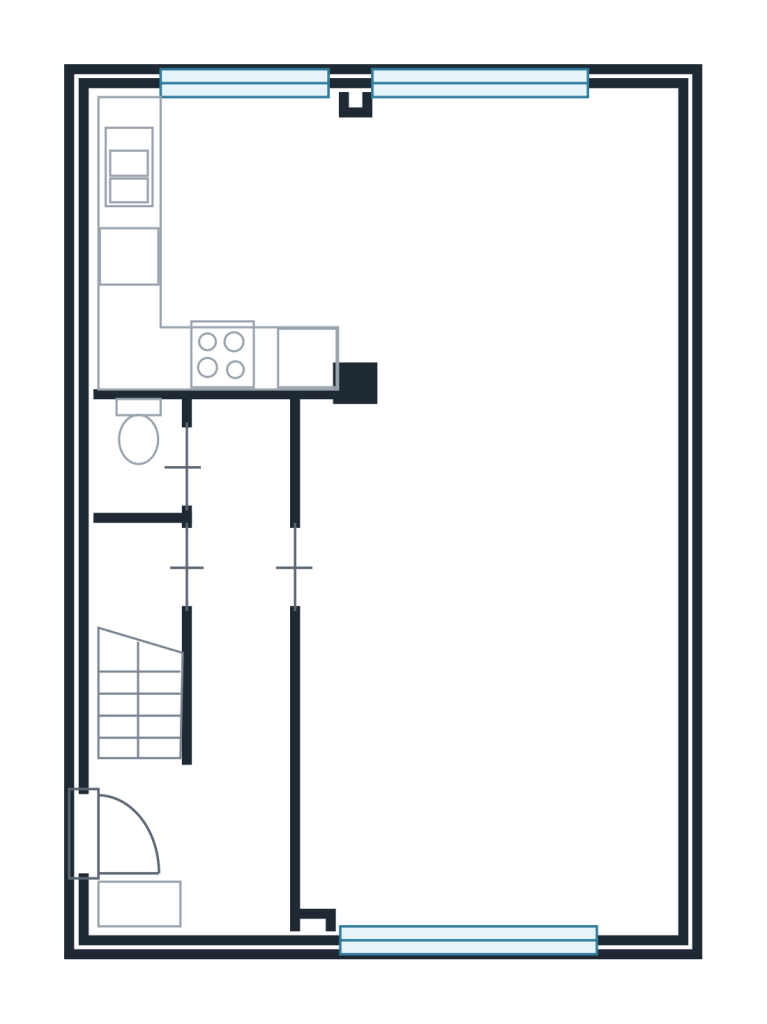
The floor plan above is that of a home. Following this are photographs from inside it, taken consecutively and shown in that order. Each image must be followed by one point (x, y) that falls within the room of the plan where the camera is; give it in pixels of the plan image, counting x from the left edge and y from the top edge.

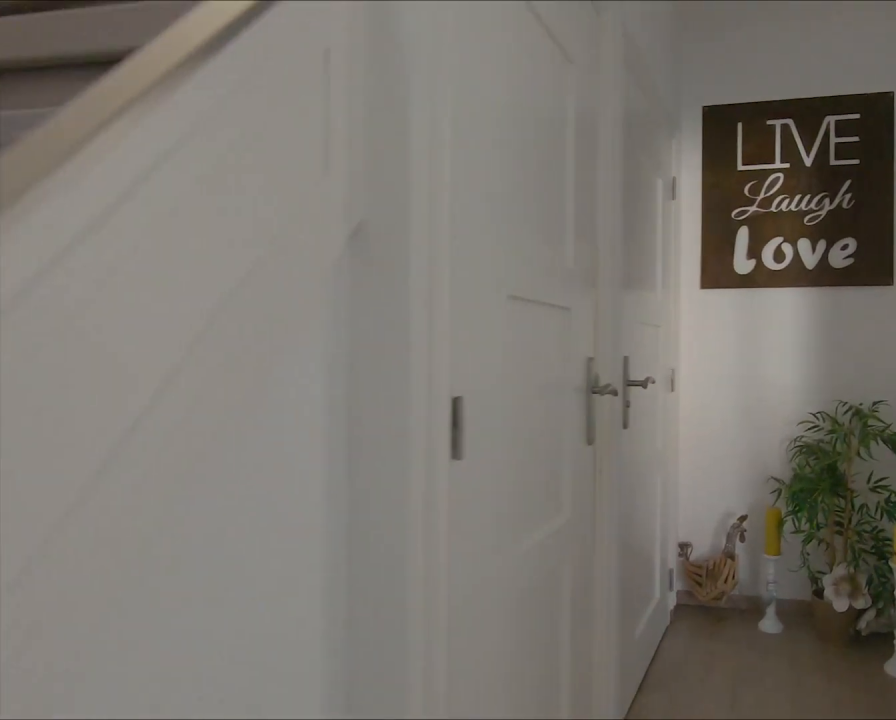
(222, 692)
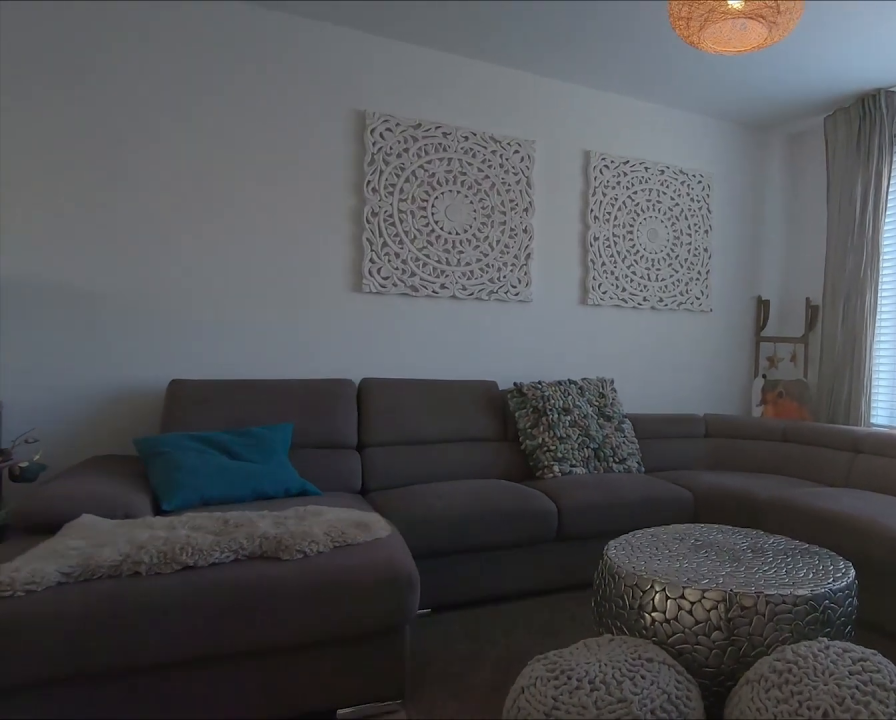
(497, 529)
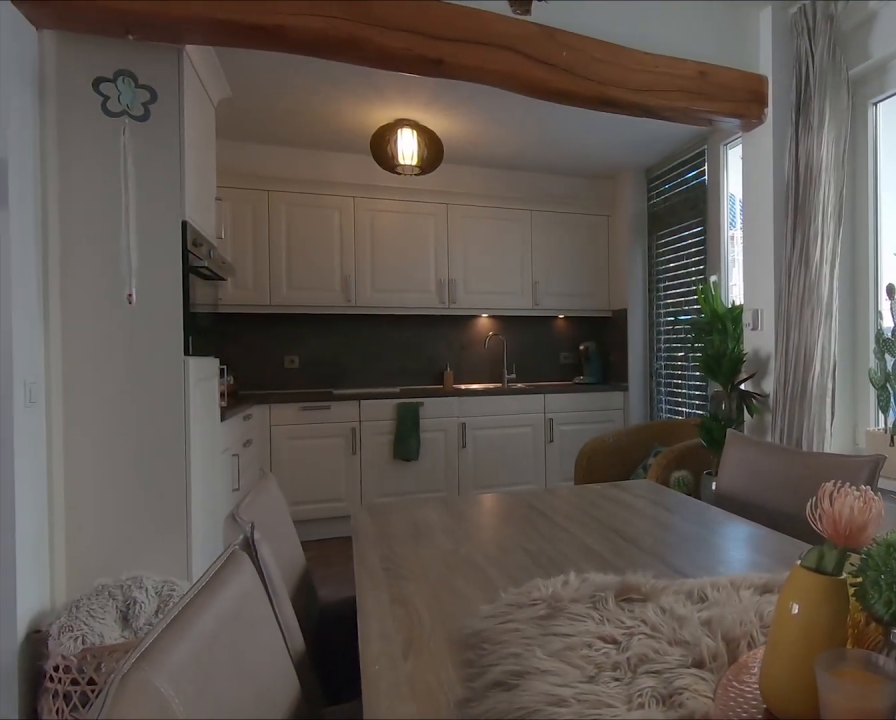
(497, 529)
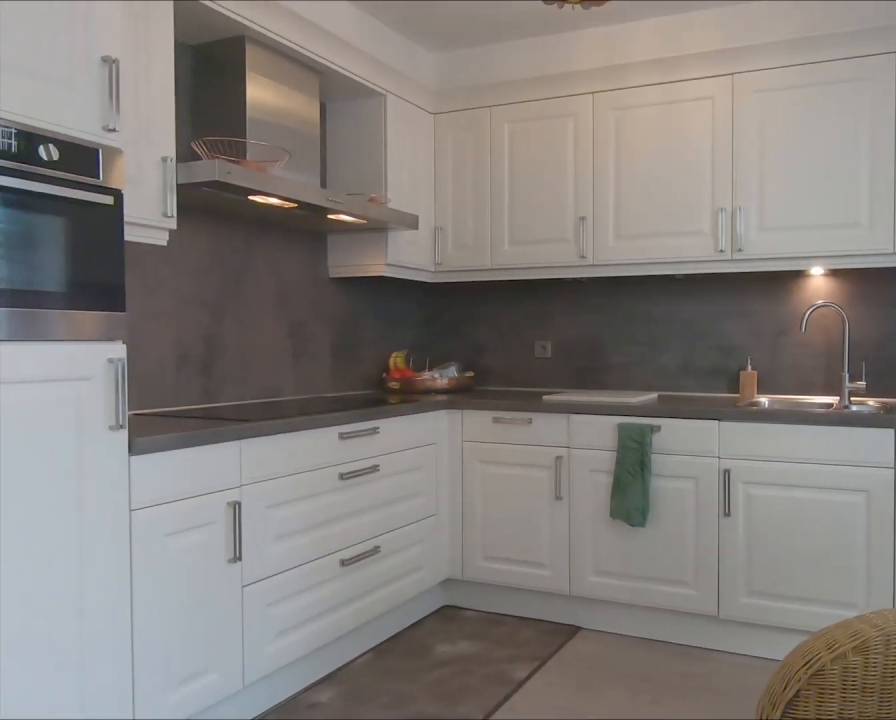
(266, 214)
